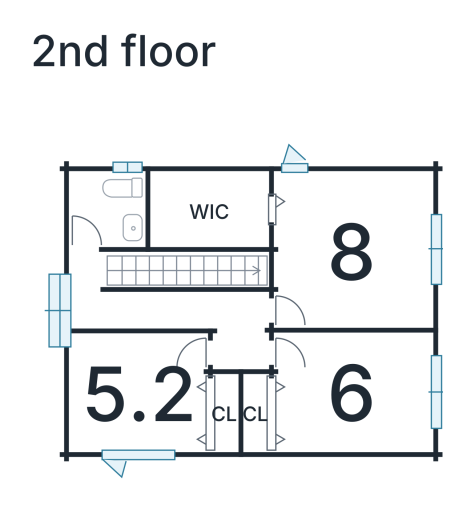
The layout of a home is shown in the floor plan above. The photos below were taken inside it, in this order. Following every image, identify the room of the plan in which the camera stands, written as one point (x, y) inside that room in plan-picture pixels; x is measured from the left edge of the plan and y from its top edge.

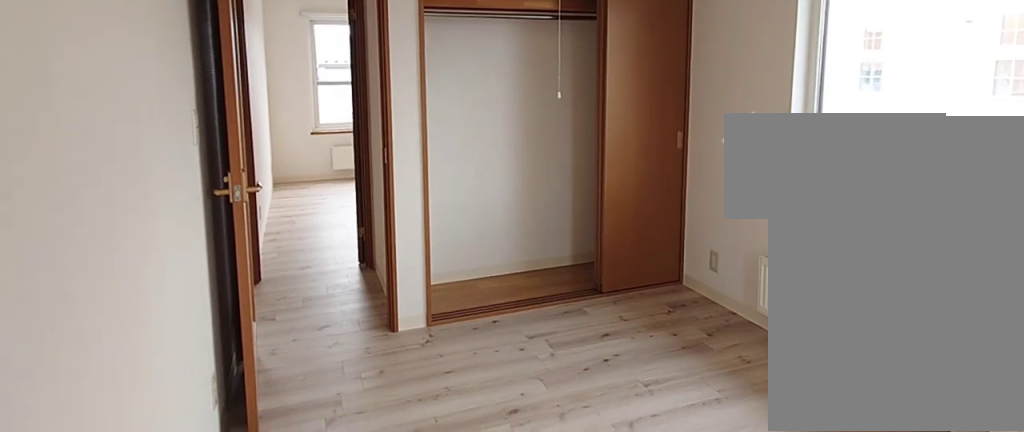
(143, 410)
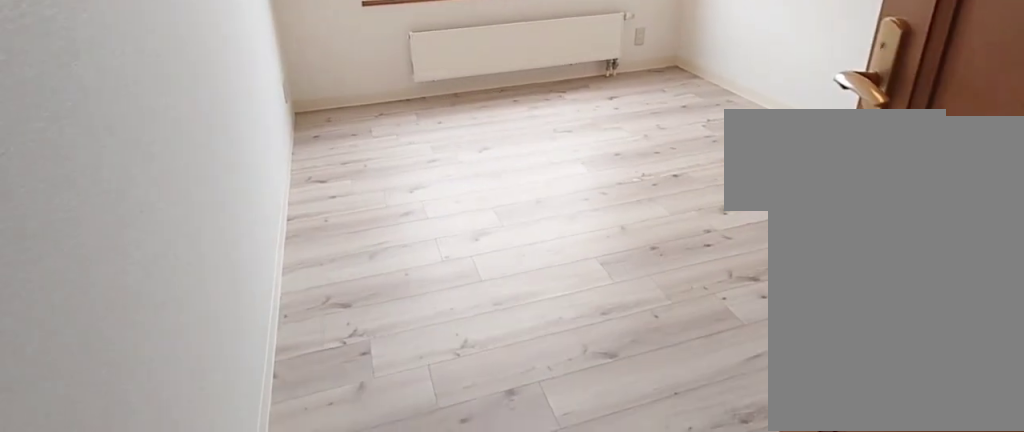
(349, 399)
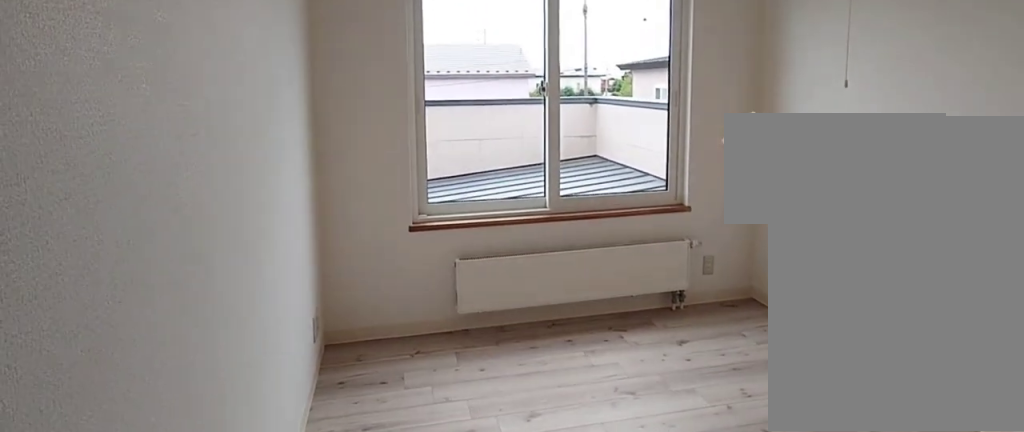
(349, 399)
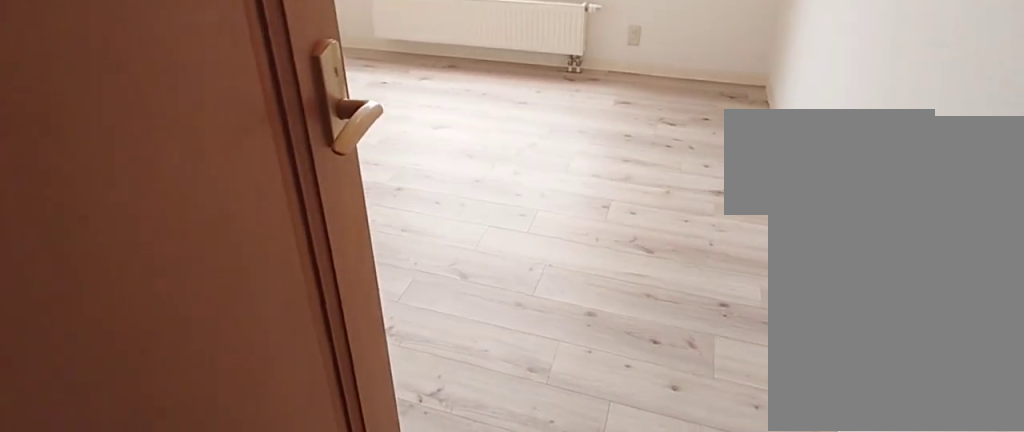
(349, 254)
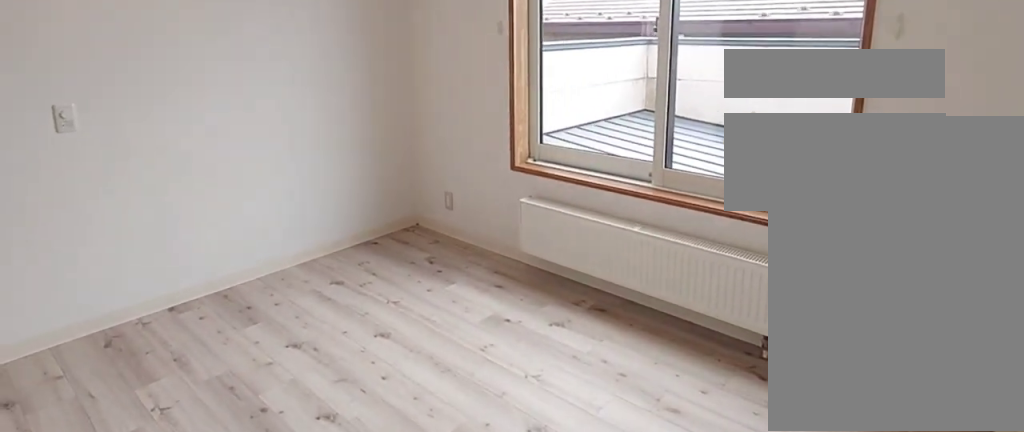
(349, 254)
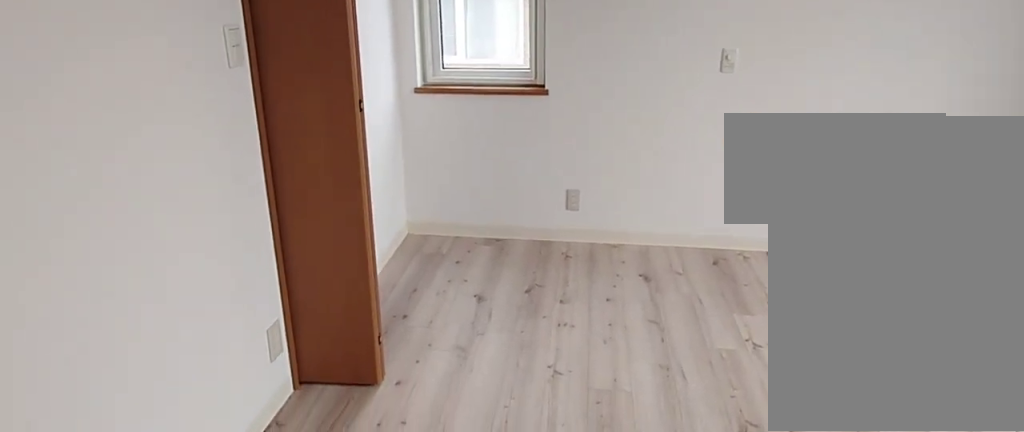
(349, 254)
